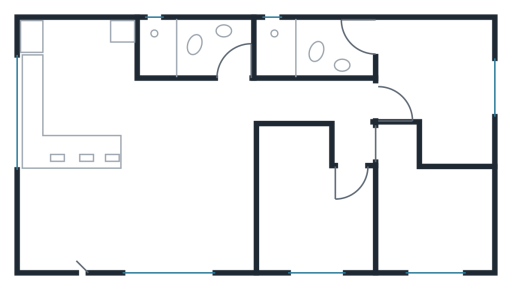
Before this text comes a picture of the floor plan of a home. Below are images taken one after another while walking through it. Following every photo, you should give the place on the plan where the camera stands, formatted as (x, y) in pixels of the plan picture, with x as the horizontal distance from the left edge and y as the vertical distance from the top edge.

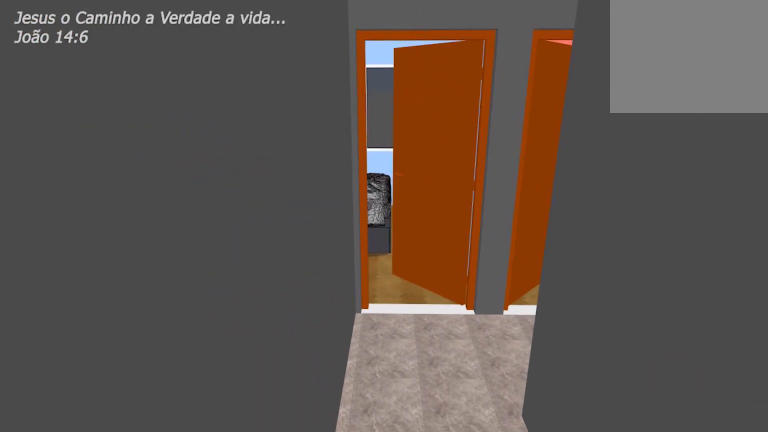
(269, 120)
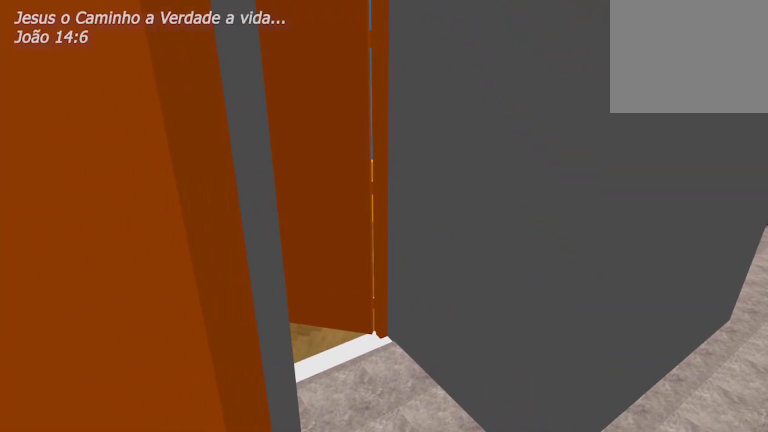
(363, 123)
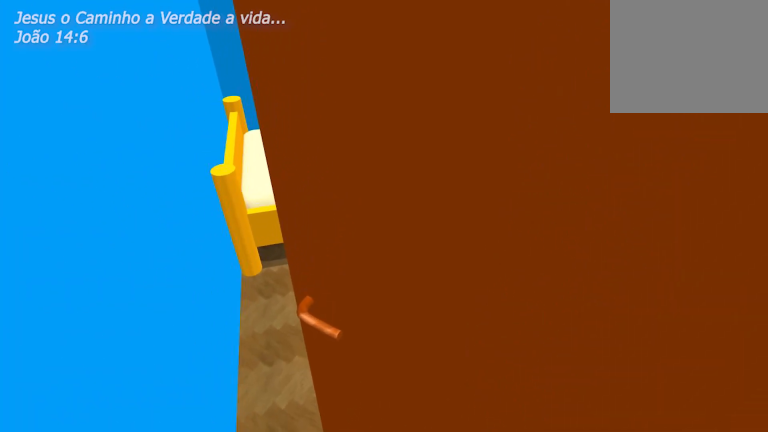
(310, 181)
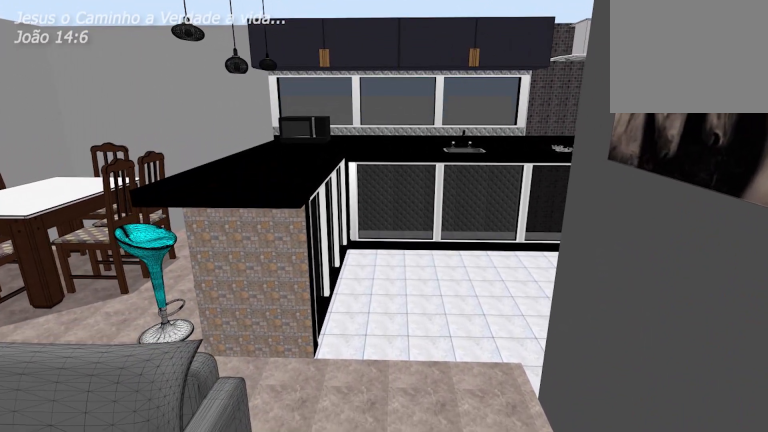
(197, 105)
